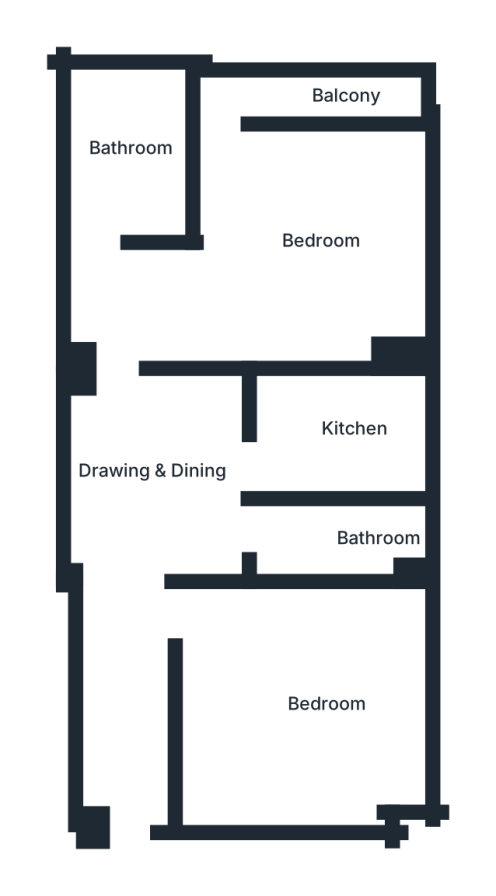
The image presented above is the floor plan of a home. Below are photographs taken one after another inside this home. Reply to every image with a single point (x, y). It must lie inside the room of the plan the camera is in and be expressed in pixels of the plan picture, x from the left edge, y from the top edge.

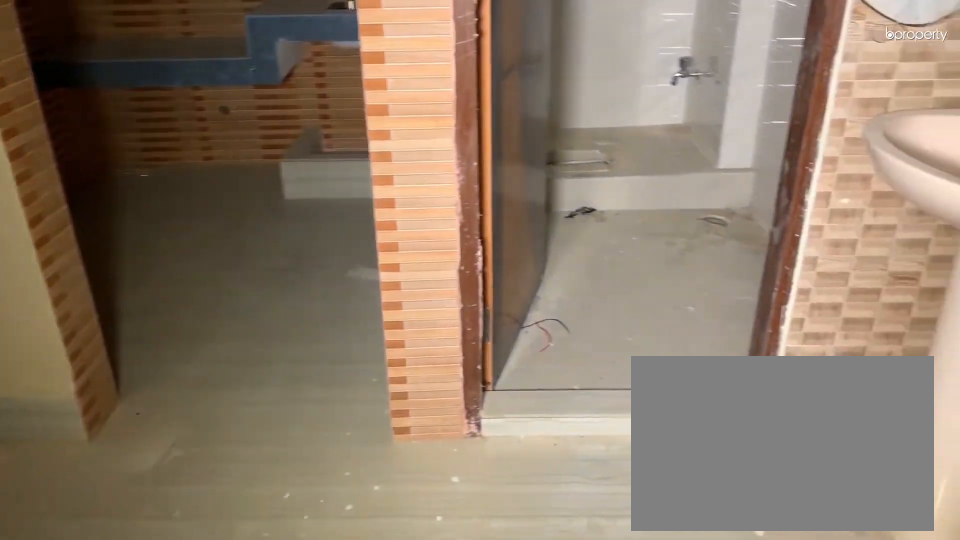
(138, 453)
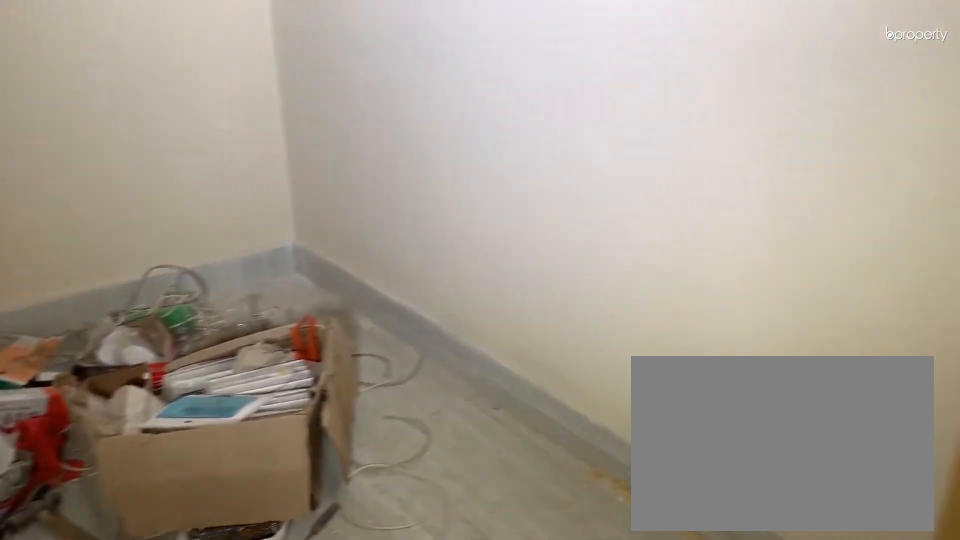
(301, 710)
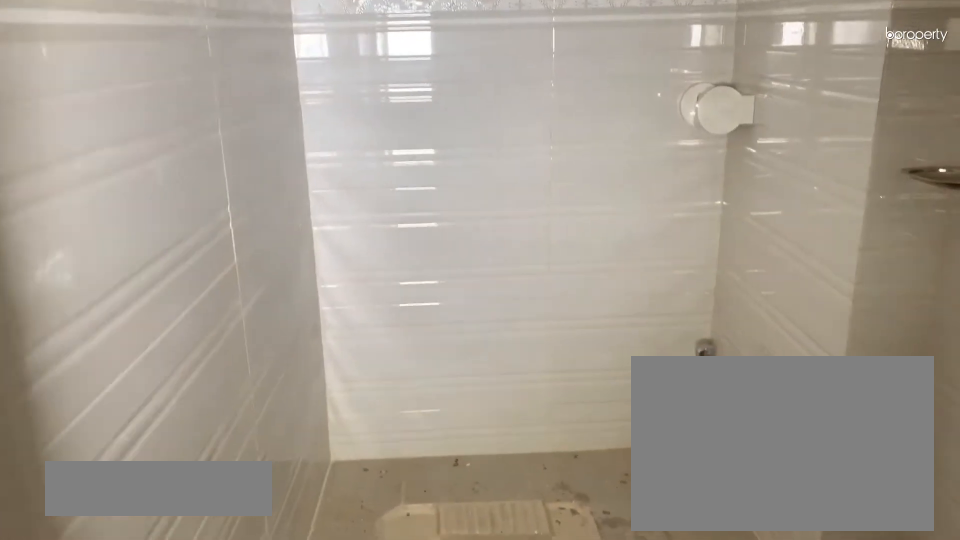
(349, 545)
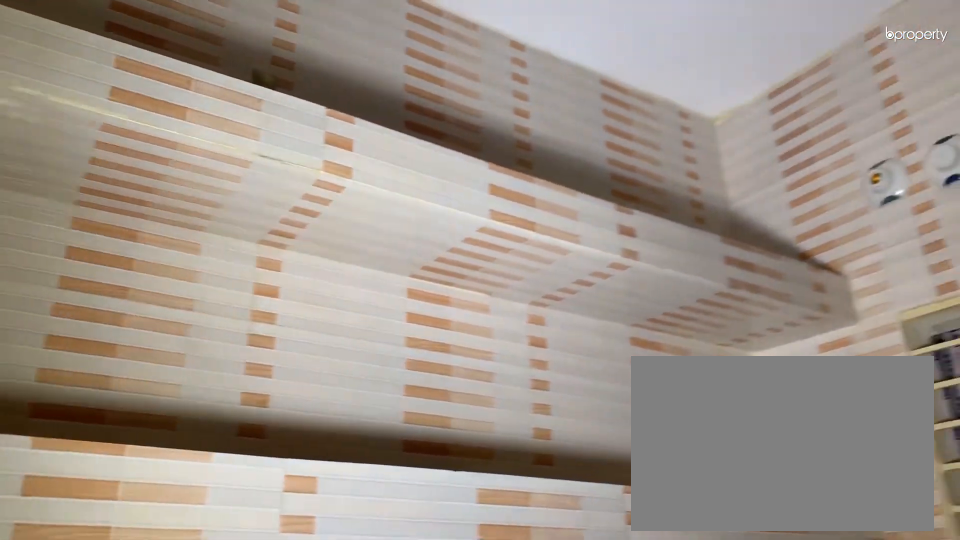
(344, 429)
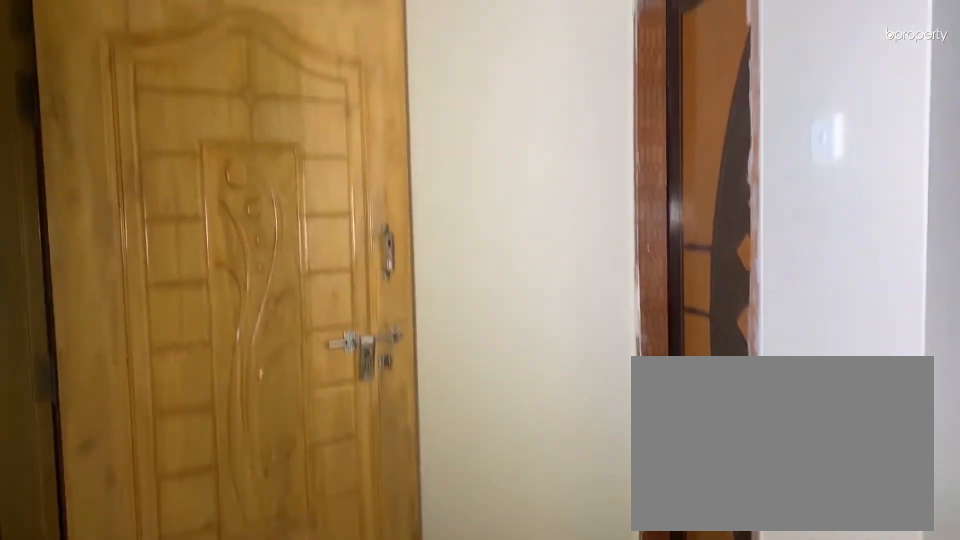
(305, 241)
